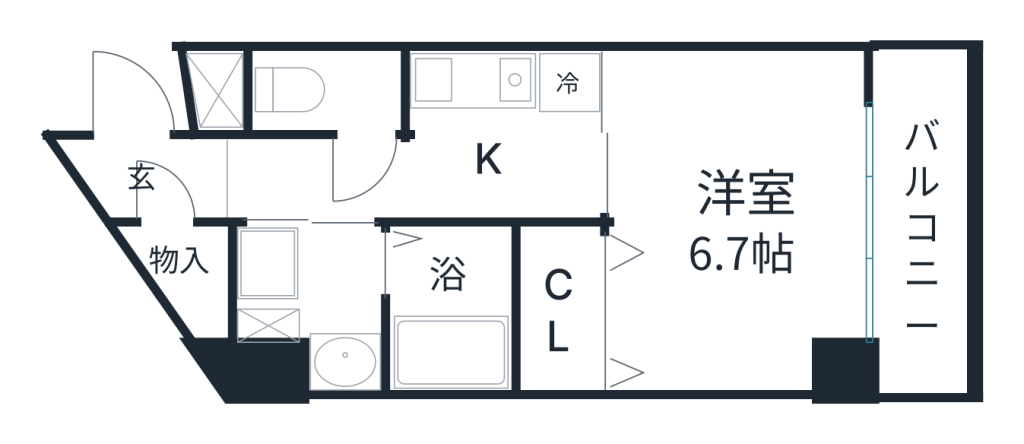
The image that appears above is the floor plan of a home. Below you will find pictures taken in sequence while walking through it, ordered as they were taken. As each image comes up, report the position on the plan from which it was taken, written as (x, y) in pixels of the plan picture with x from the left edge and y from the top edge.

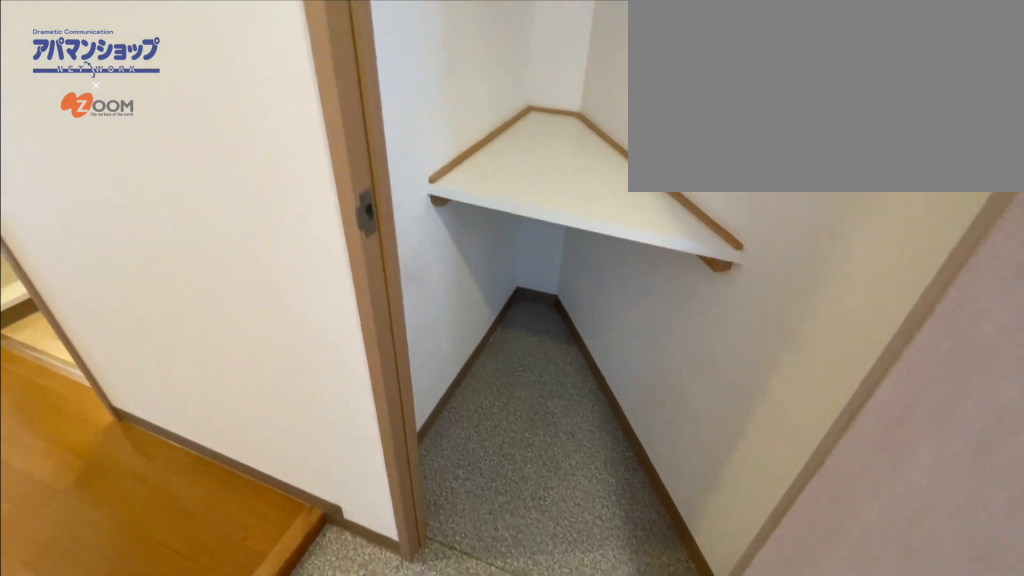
(160, 141)
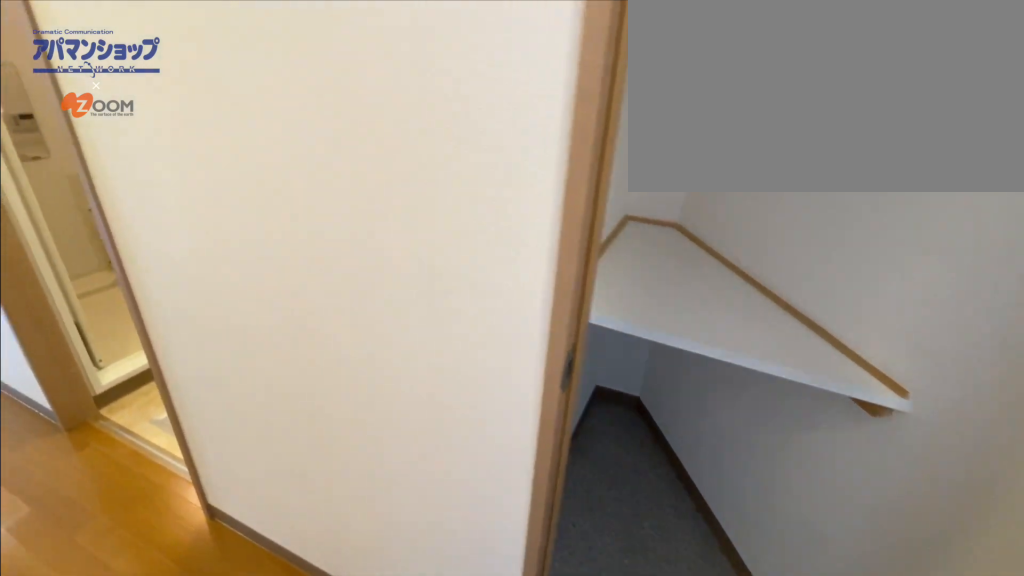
(160, 141)
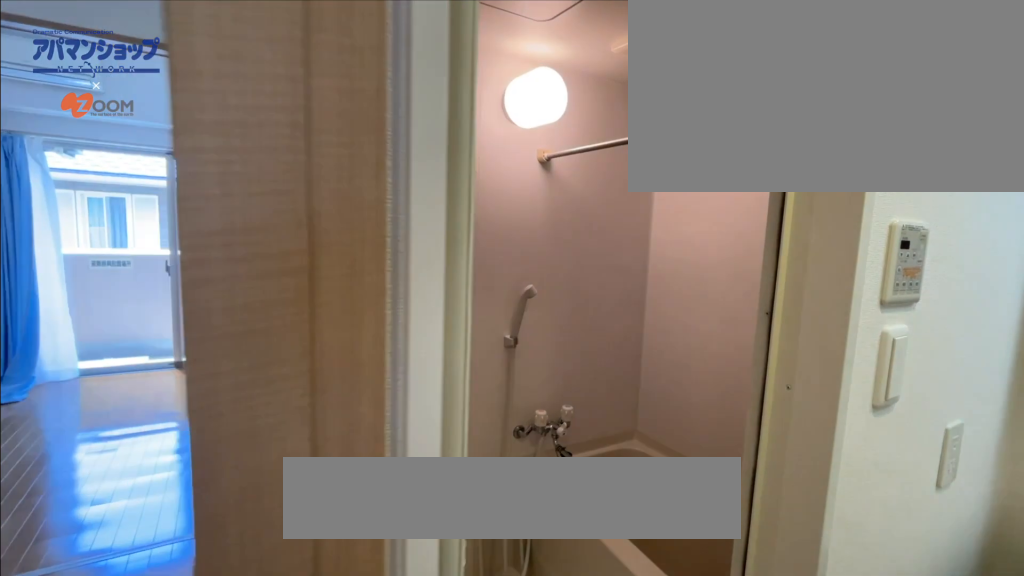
(353, 216)
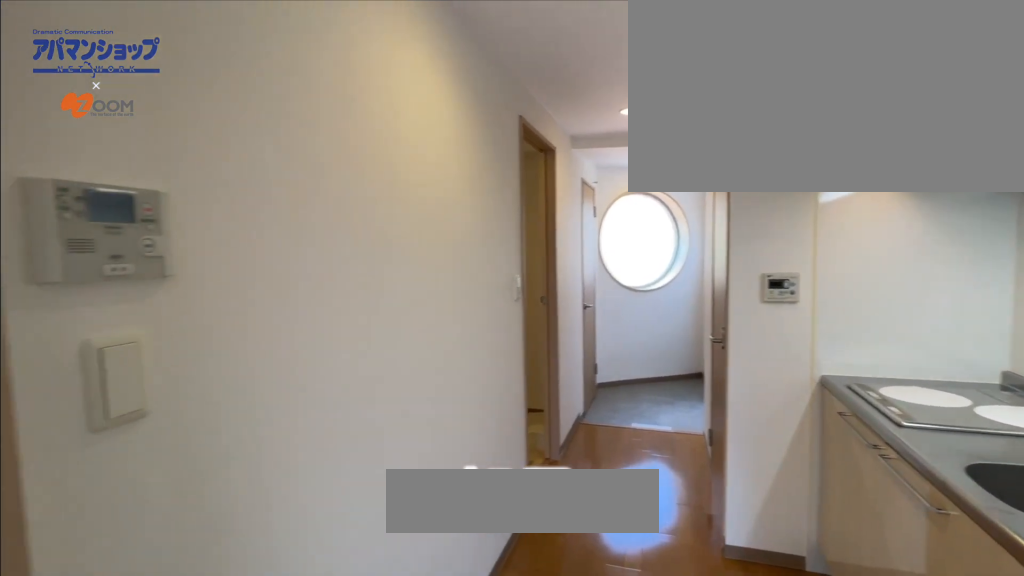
(638, 185)
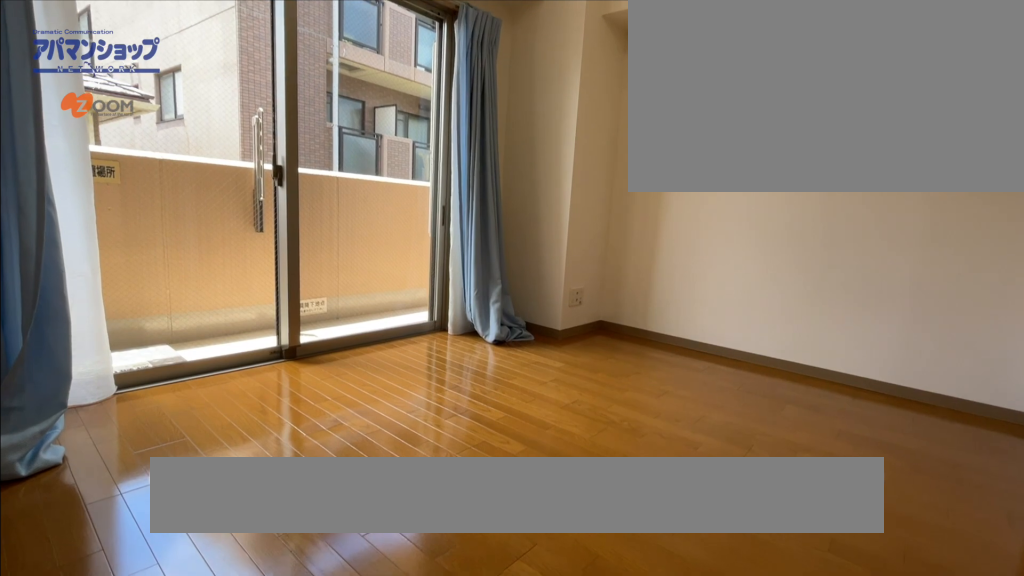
(636, 77)
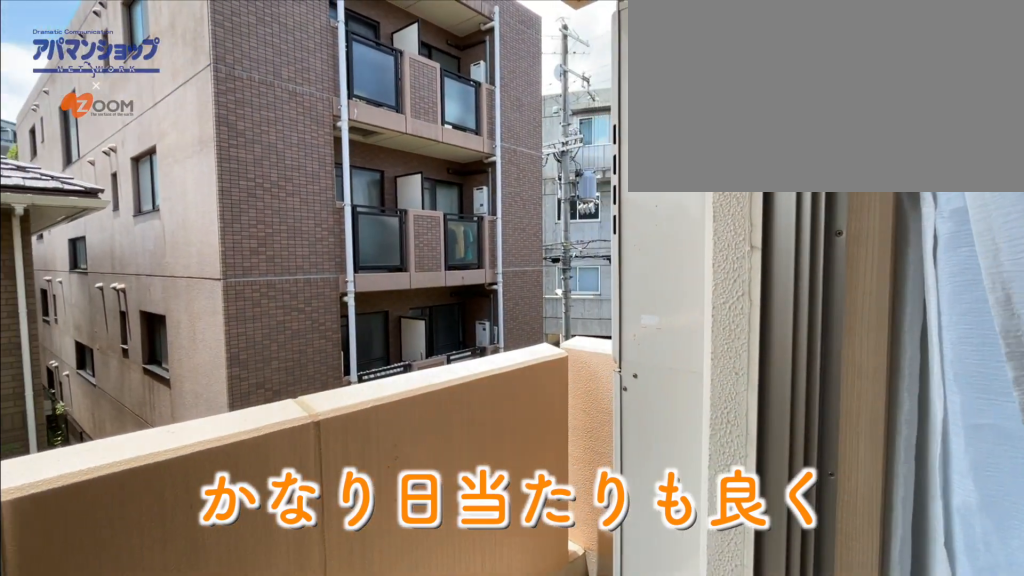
(843, 243)
